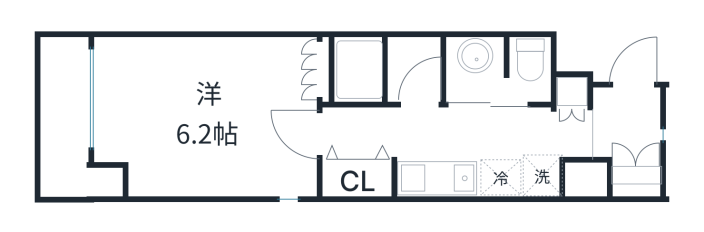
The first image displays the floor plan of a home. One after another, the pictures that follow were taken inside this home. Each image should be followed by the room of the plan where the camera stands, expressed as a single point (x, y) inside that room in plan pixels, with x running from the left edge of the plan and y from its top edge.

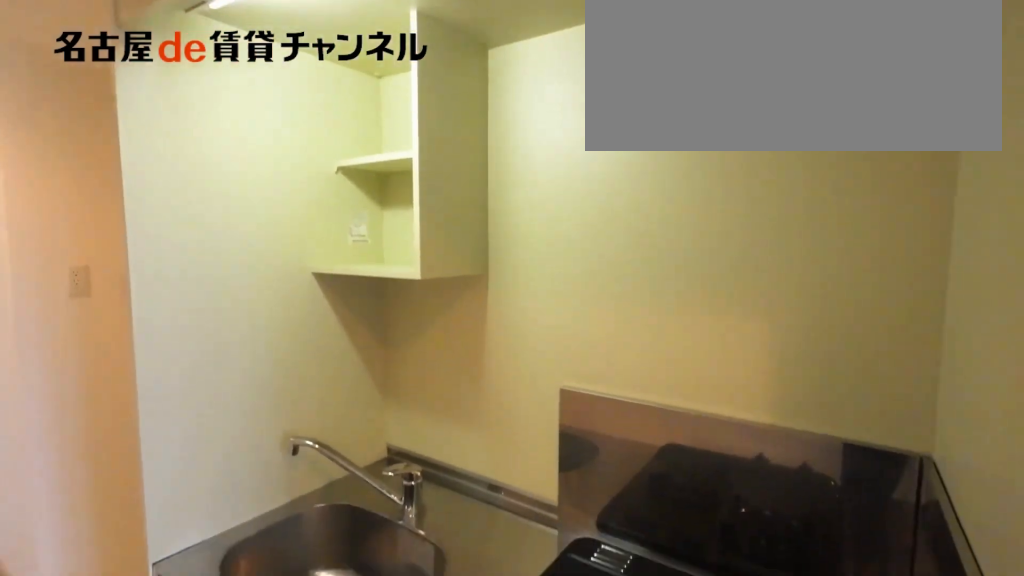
(455, 178)
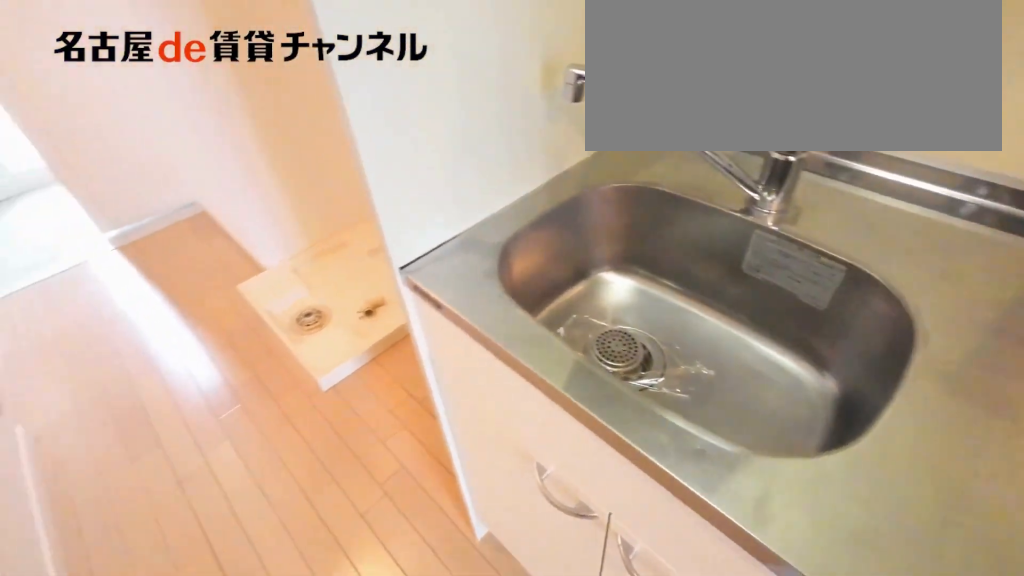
(455, 178)
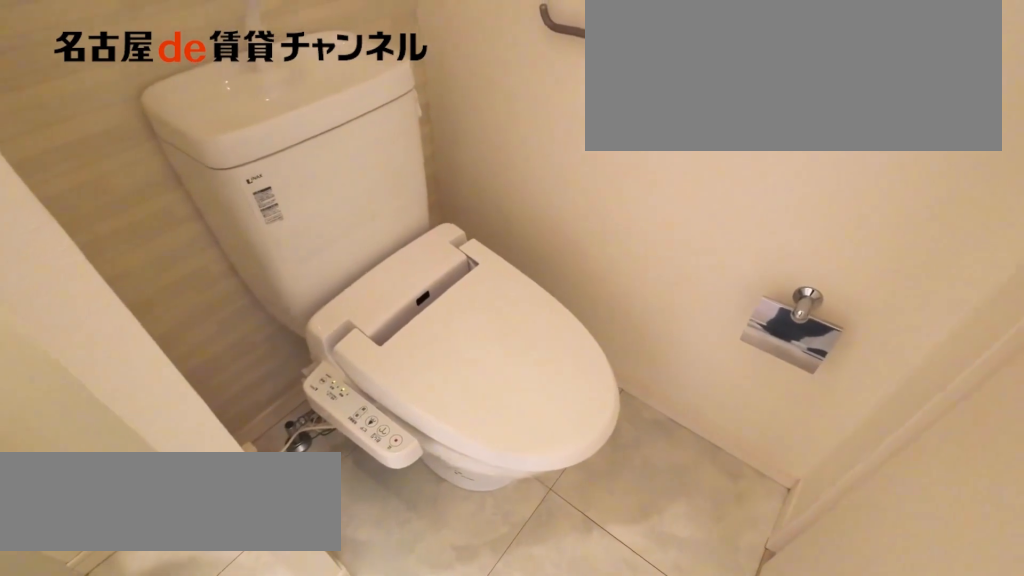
(498, 71)
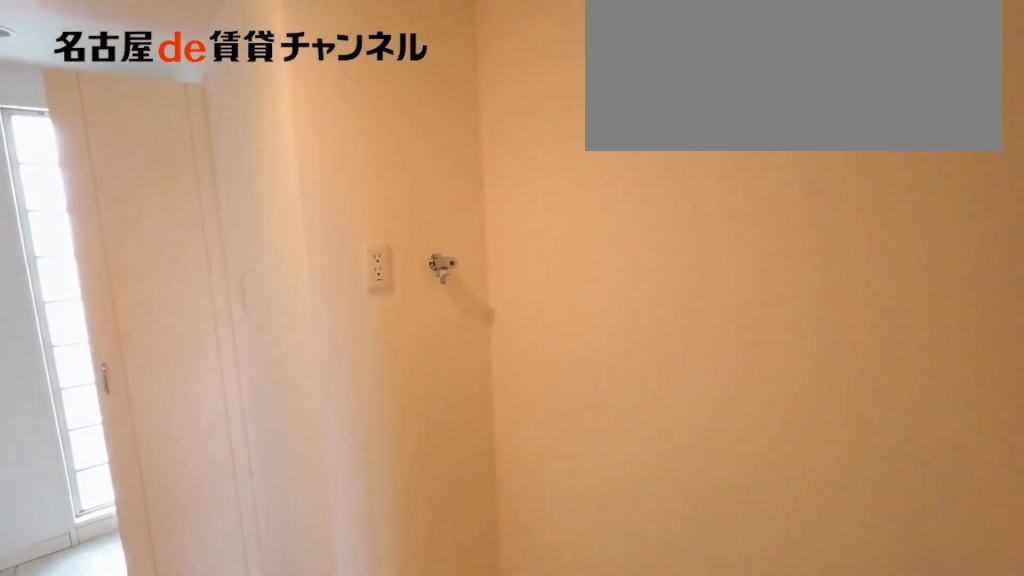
(543, 175)
